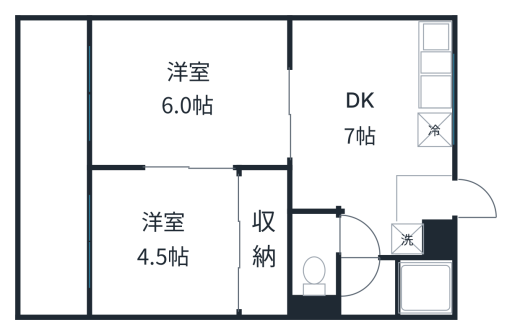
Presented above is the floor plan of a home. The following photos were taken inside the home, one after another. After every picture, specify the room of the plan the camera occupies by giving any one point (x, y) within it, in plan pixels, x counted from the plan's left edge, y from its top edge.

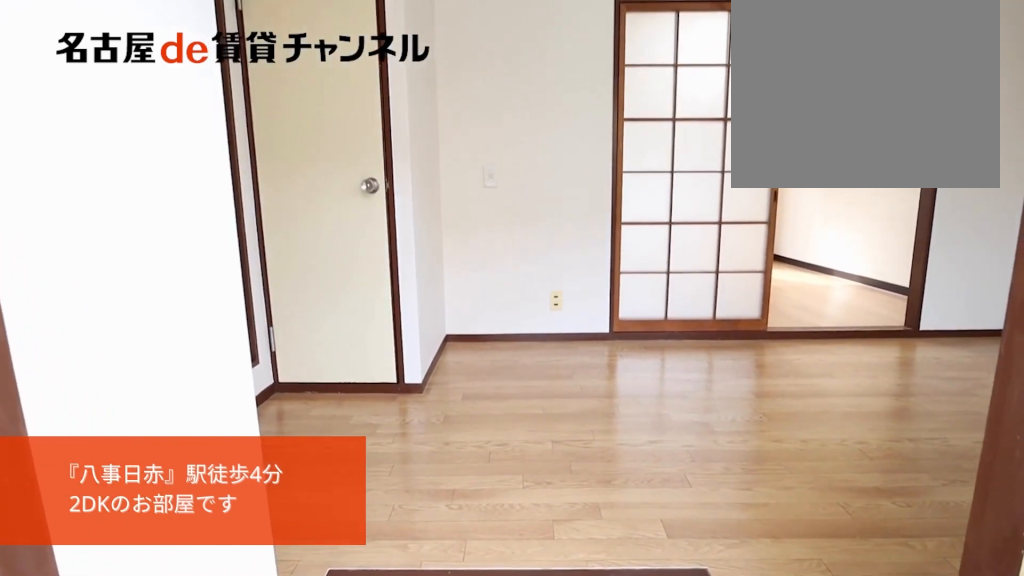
(426, 201)
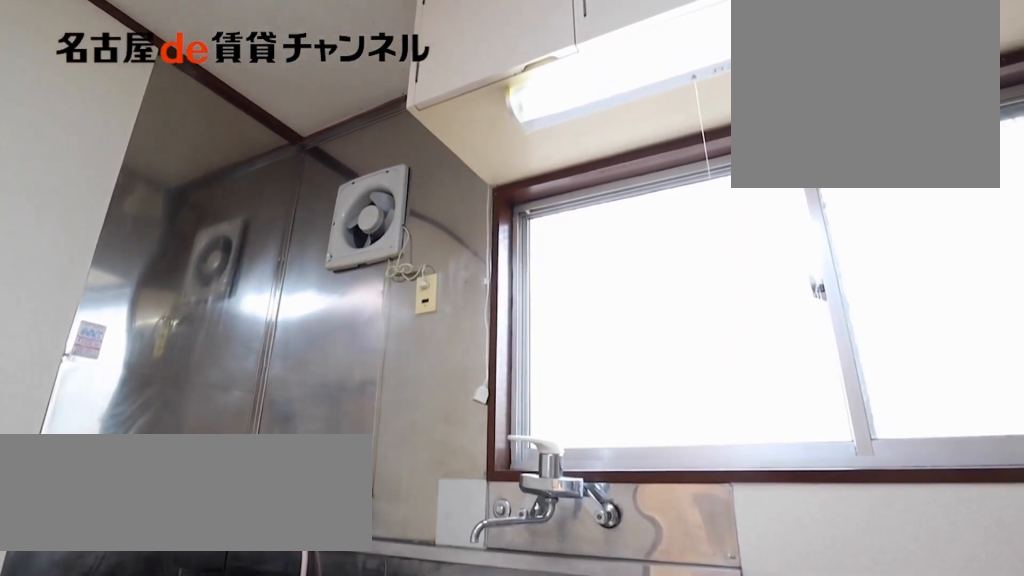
(433, 86)
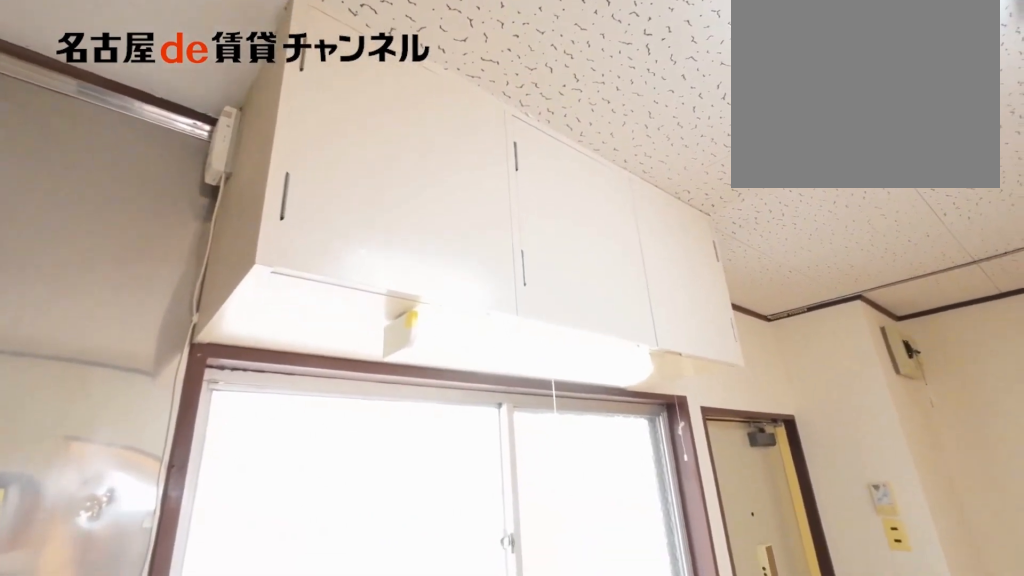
(433, 86)
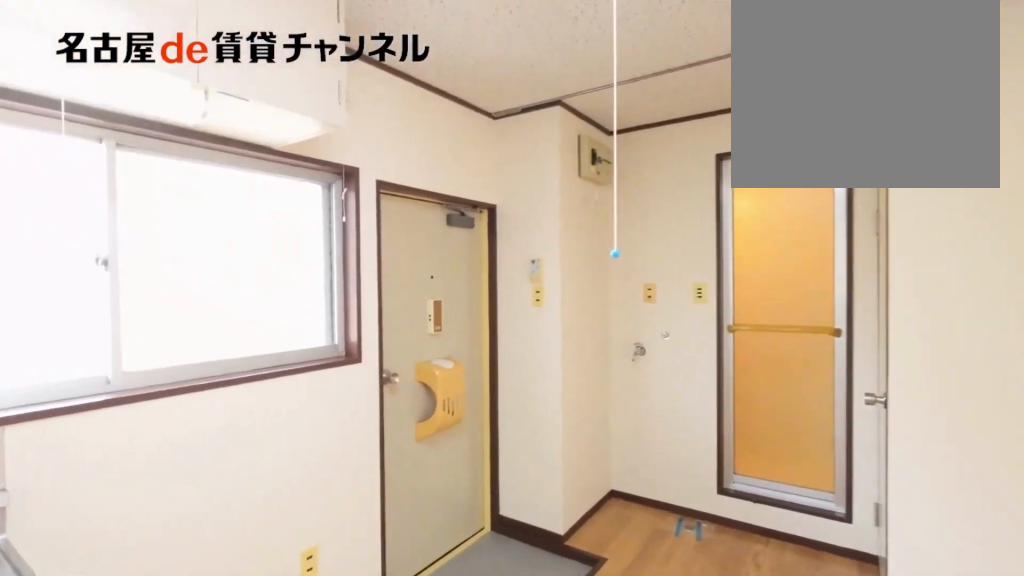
(379, 134)
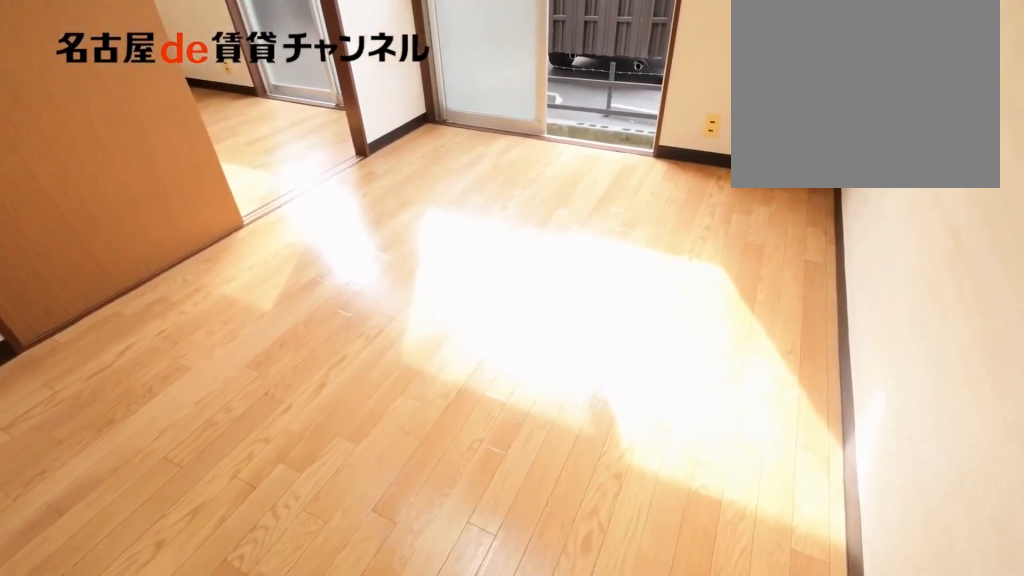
(189, 93)
